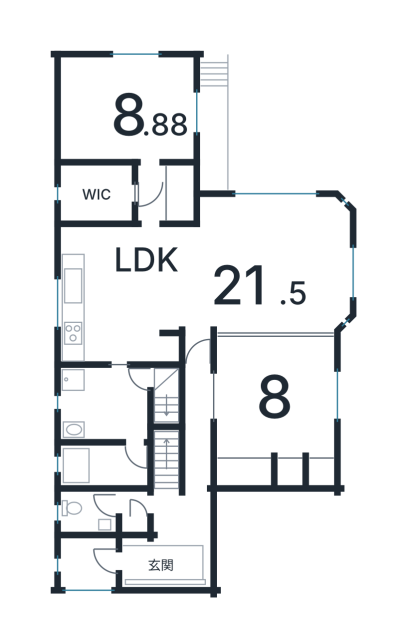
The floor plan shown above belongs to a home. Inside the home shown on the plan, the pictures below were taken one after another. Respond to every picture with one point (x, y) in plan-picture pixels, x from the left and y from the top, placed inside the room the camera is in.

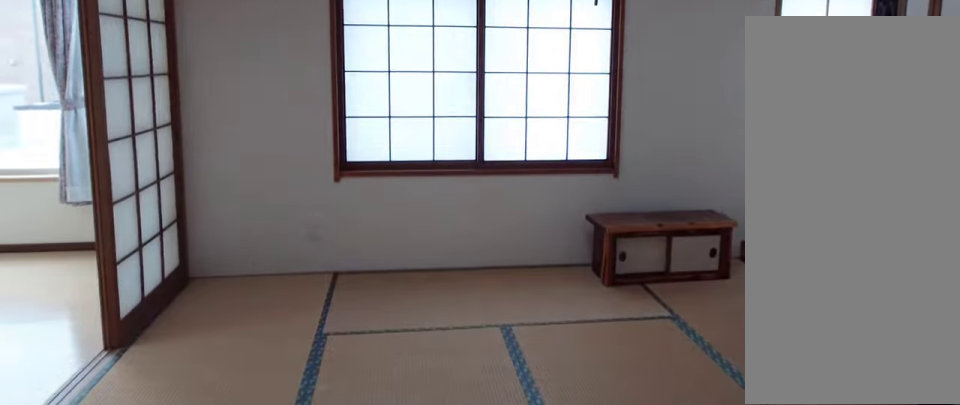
(274, 399)
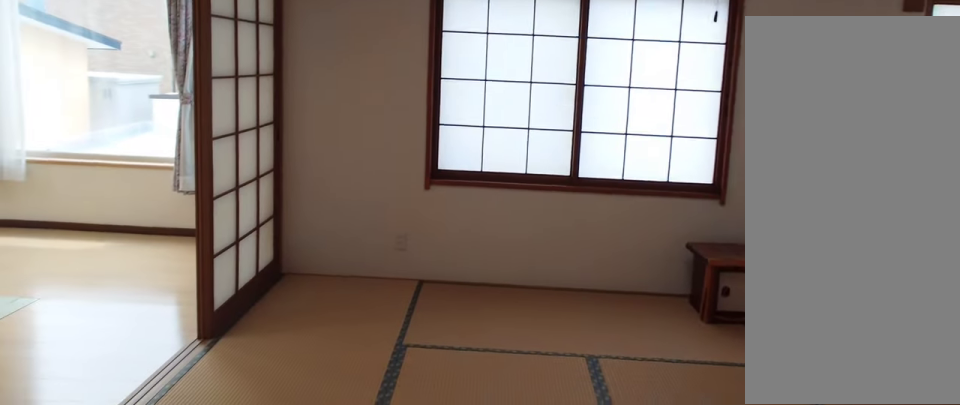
(274, 399)
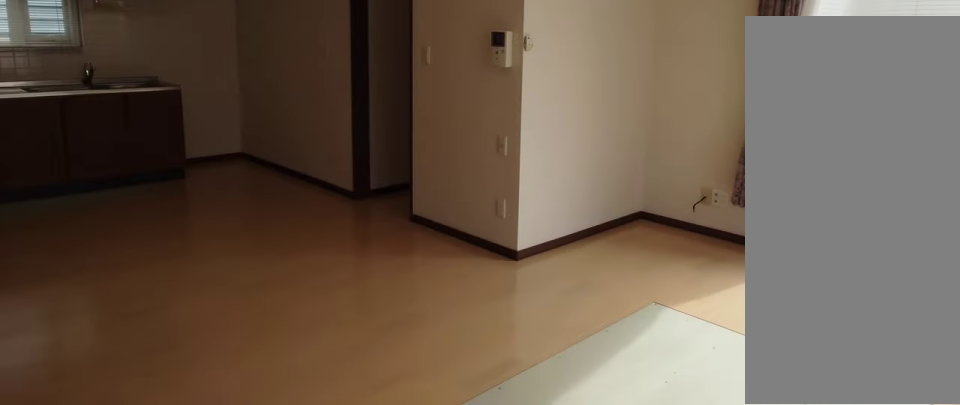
(256, 262)
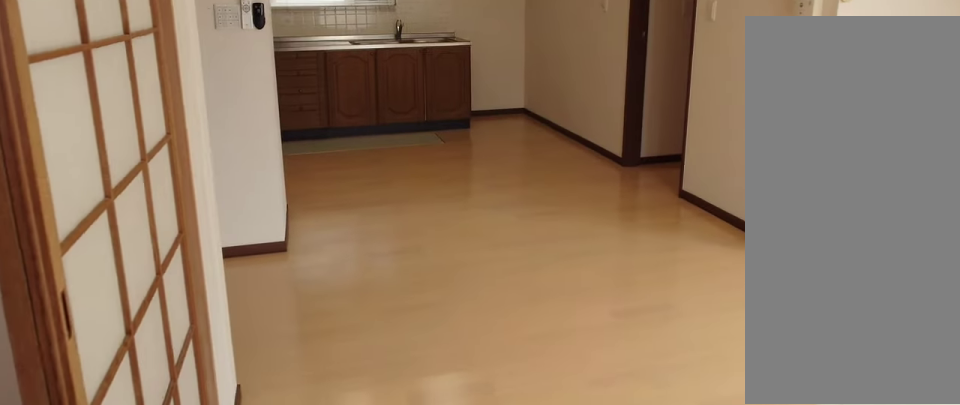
(256, 262)
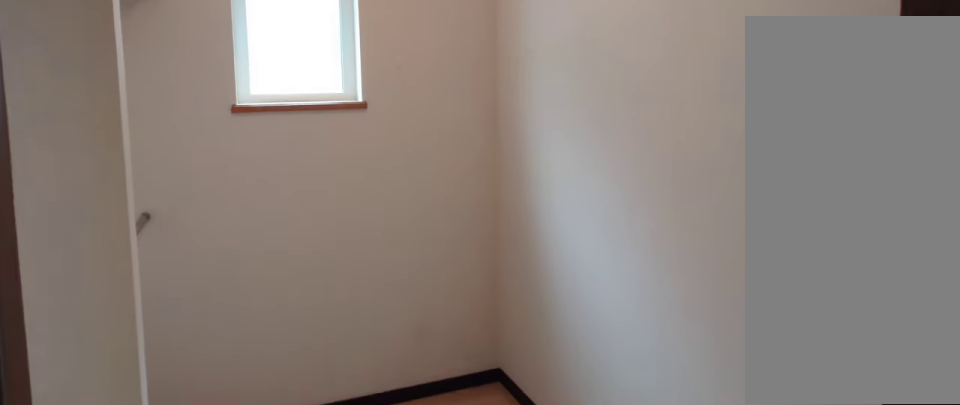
(95, 191)
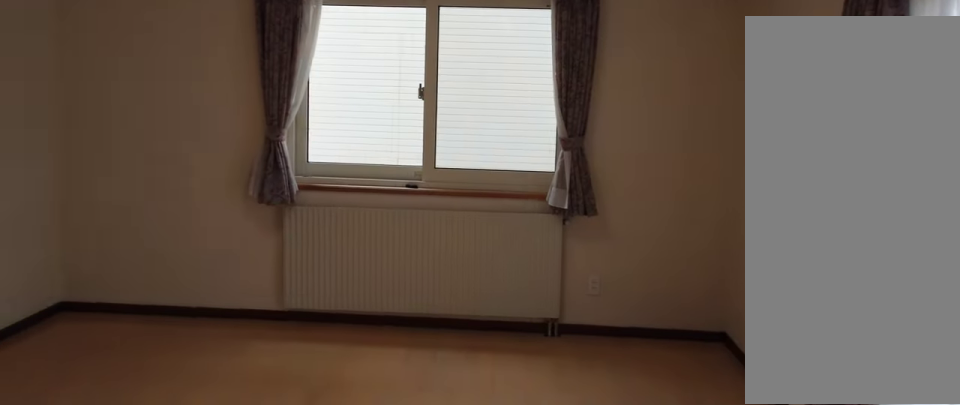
(122, 102)
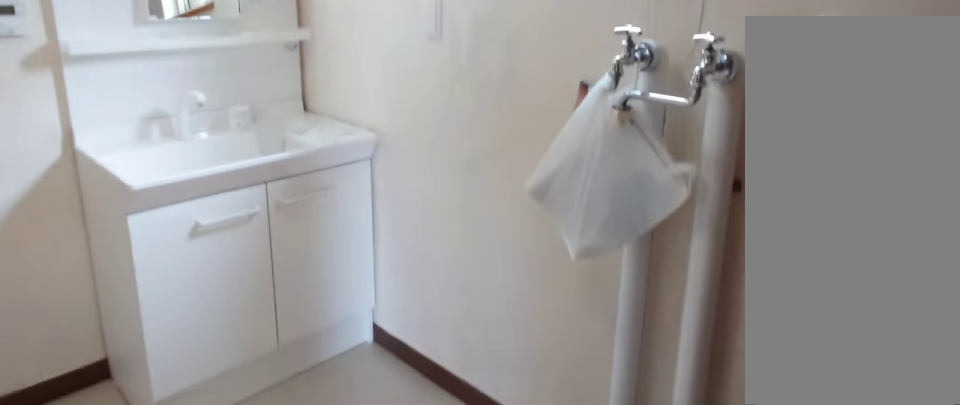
(109, 402)
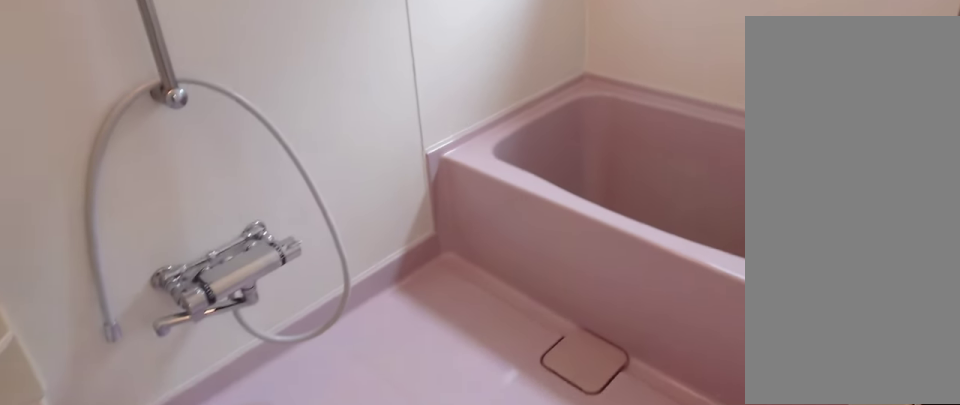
(89, 470)
